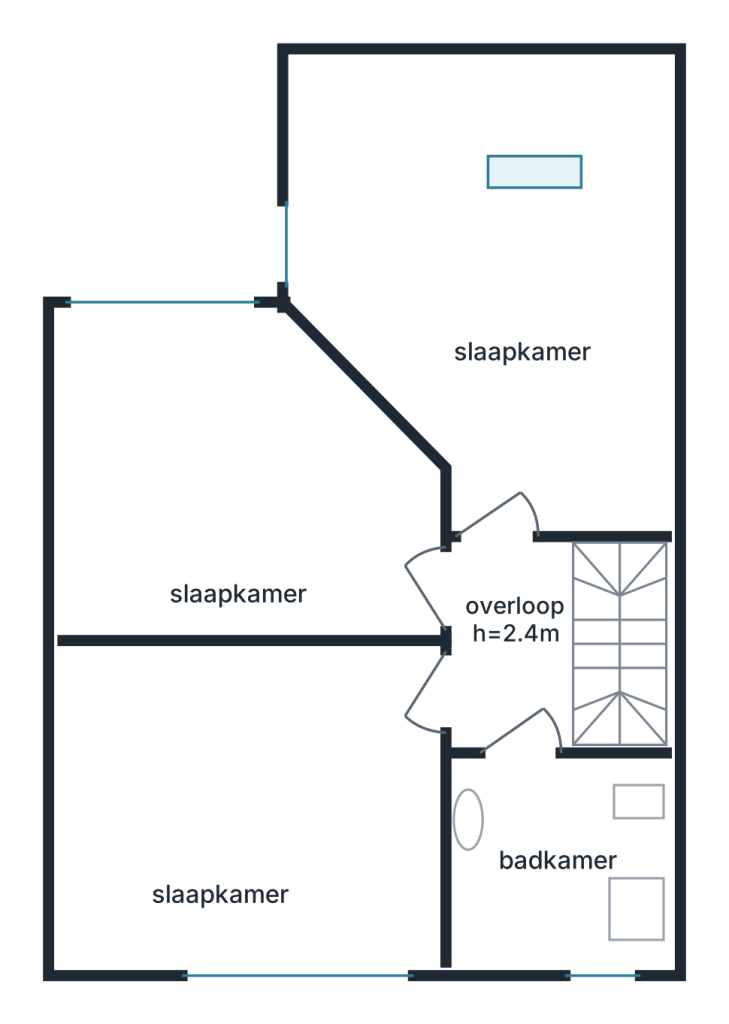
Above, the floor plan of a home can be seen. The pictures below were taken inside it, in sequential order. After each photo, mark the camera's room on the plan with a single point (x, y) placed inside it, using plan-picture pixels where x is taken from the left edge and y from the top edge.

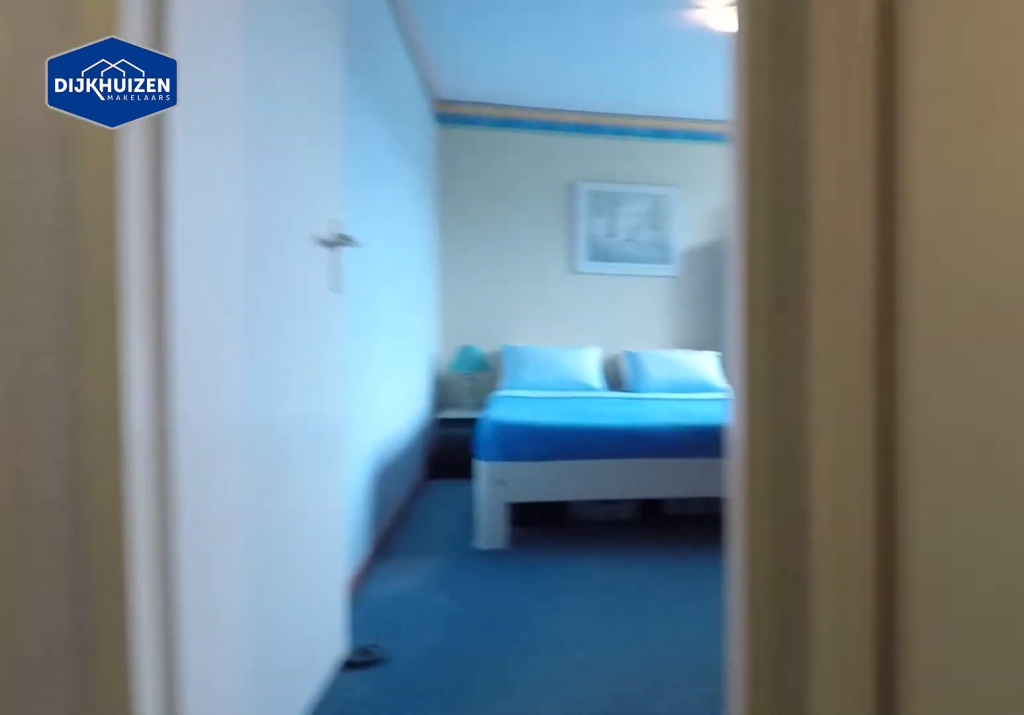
(513, 643)
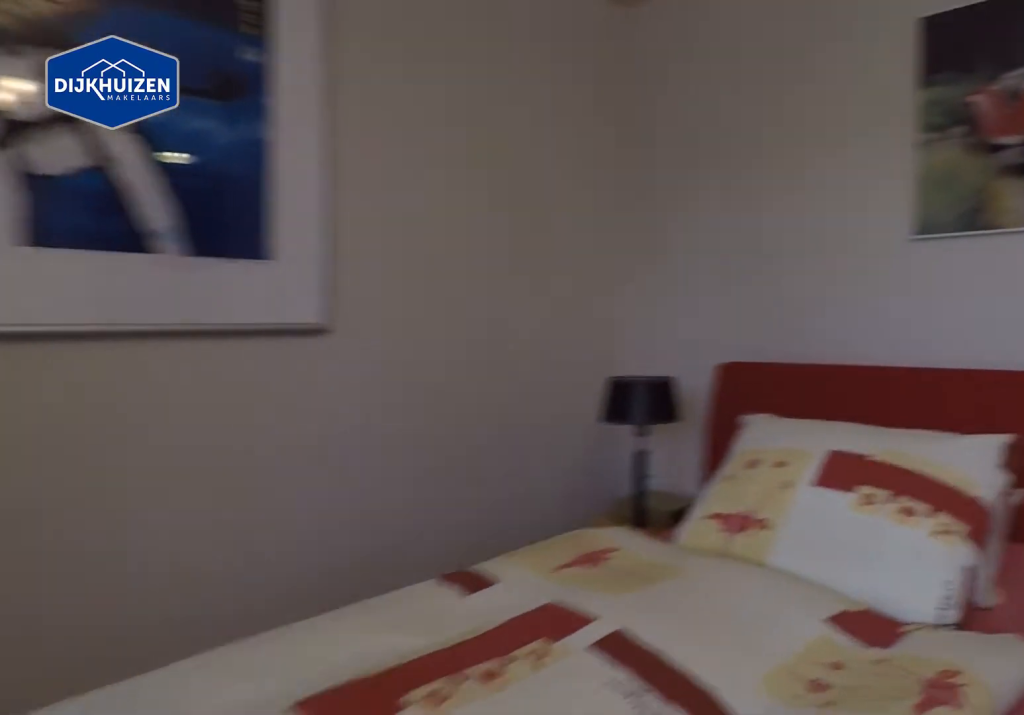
(250, 803)
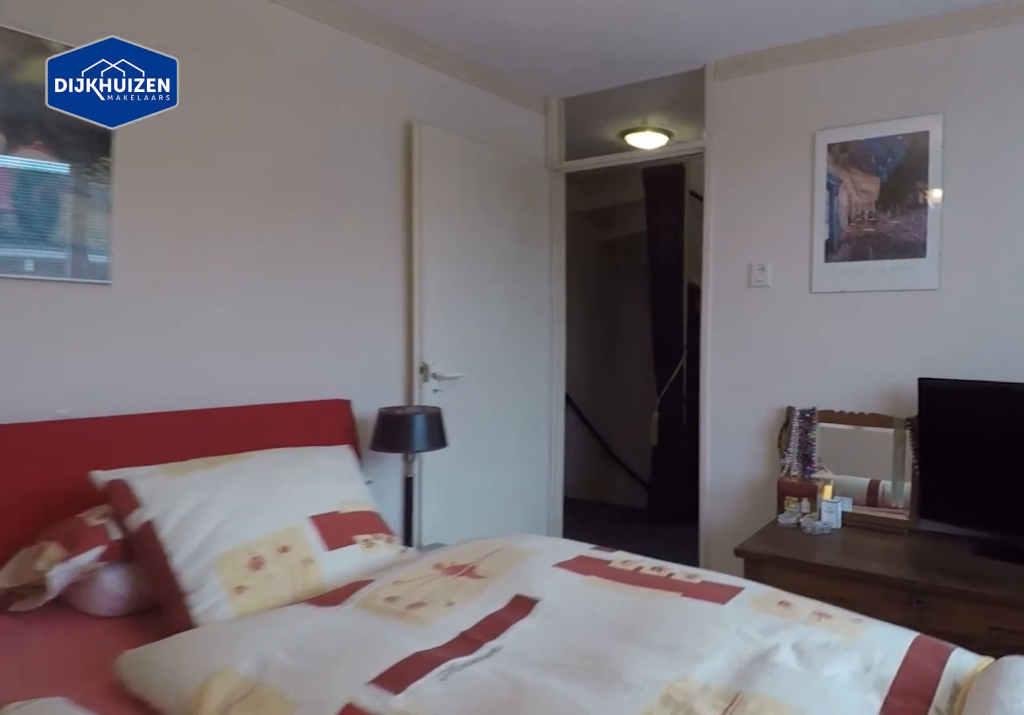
(250, 803)
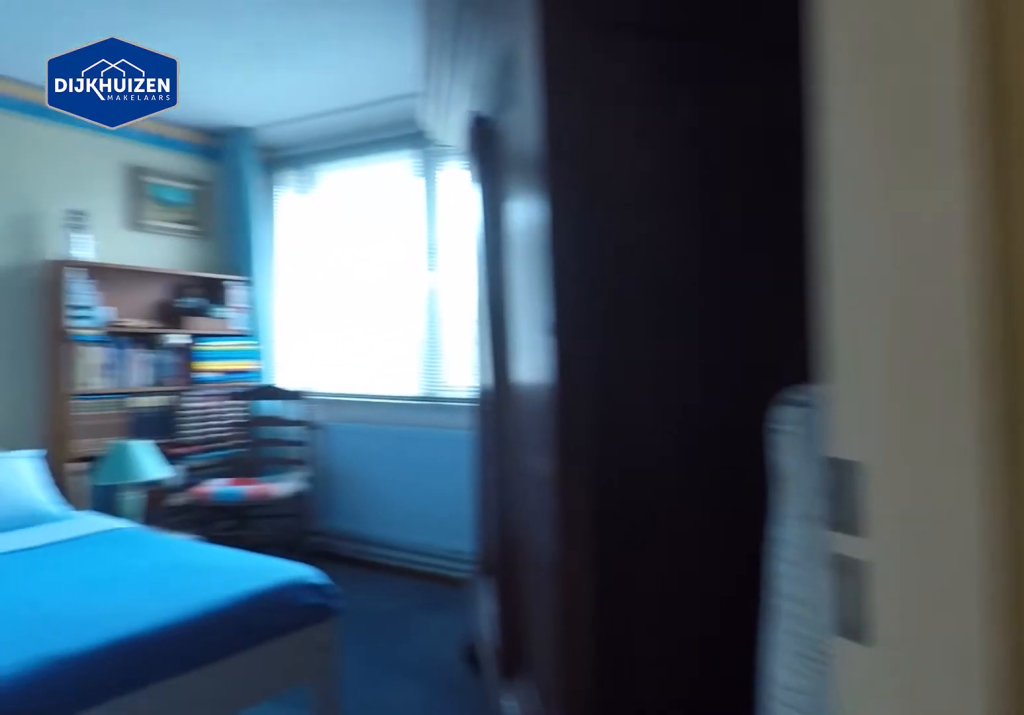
(513, 643)
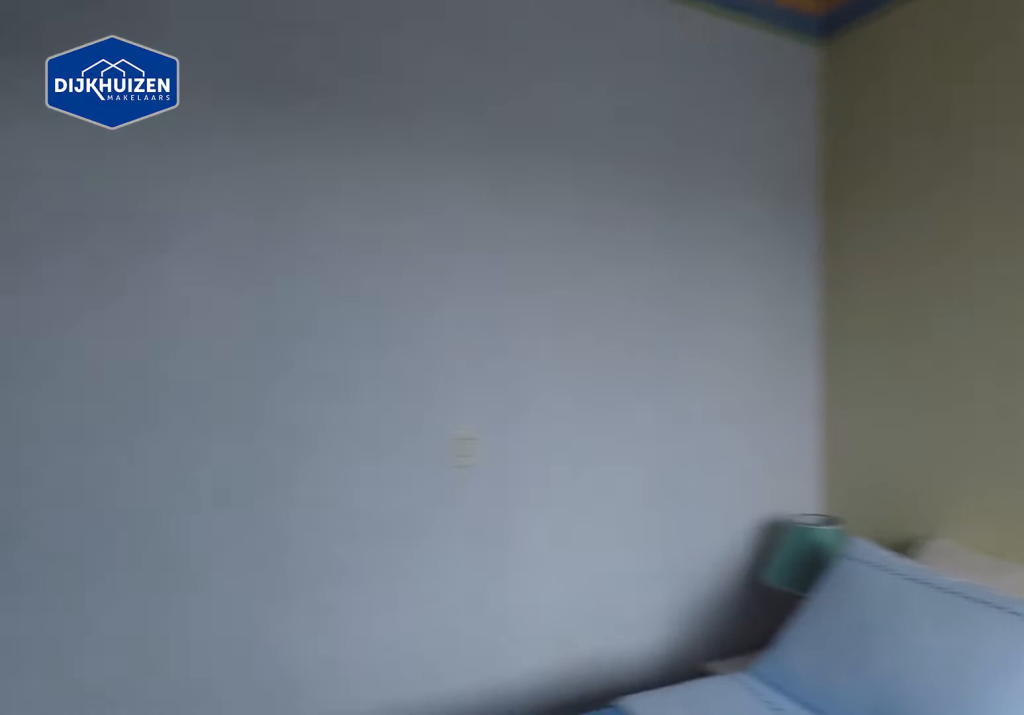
(214, 508)
